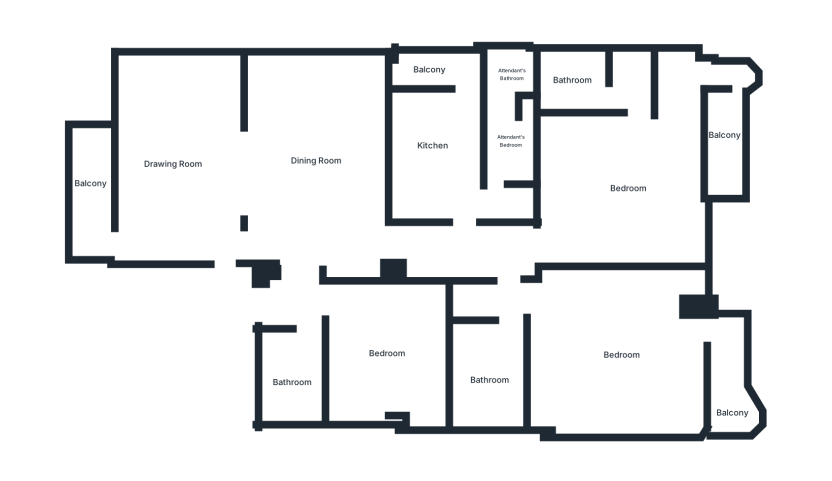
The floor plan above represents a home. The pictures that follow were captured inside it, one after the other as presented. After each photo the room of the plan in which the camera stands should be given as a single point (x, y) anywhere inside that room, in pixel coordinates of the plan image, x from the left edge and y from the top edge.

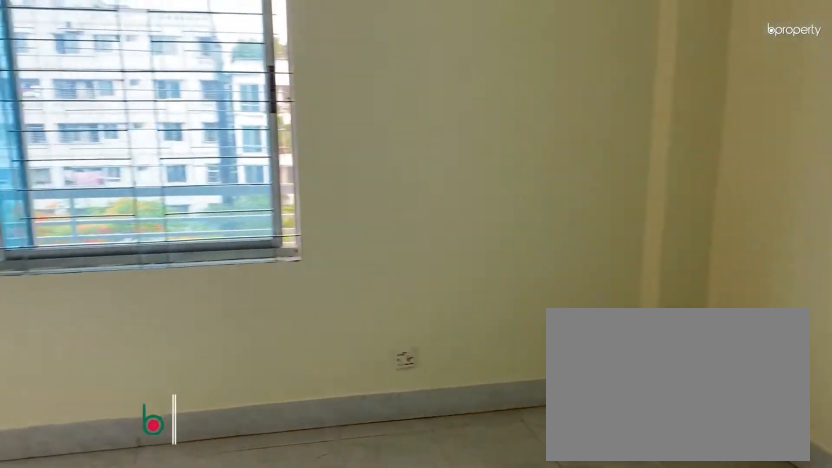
(184, 156)
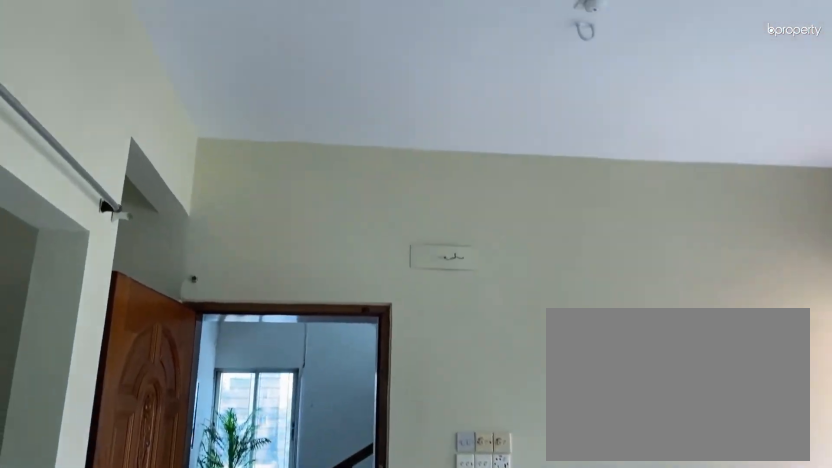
(184, 156)
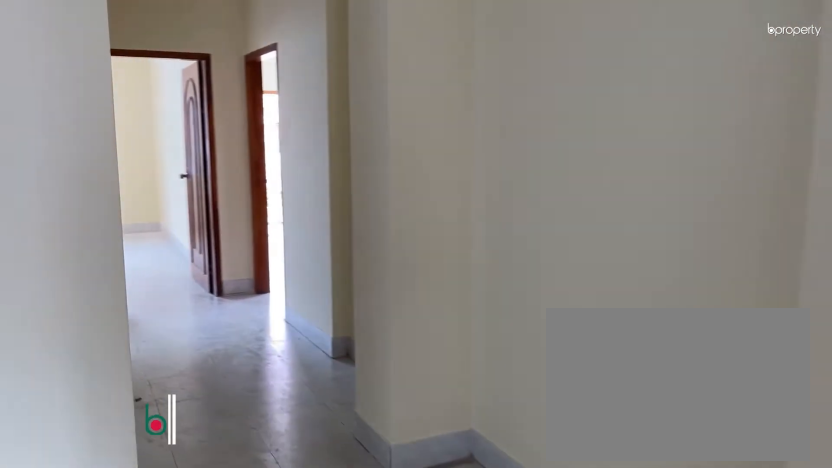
(319, 159)
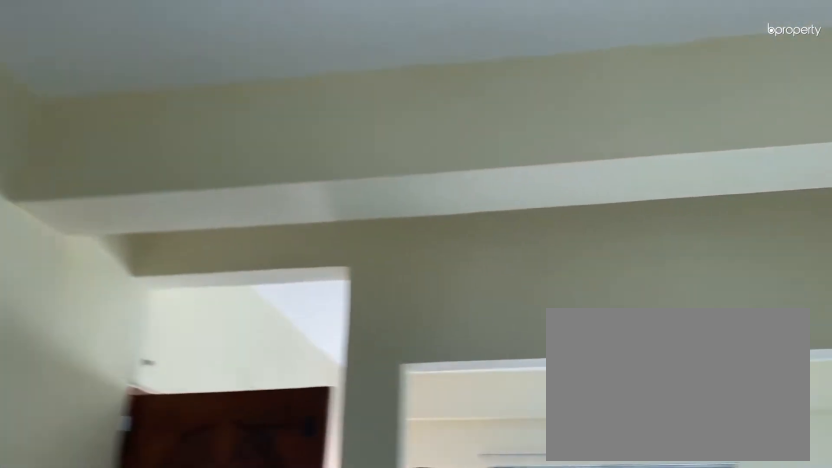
(319, 159)
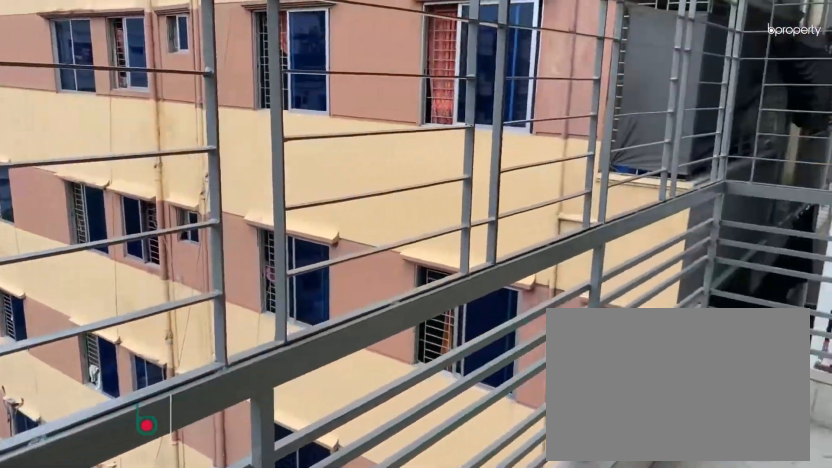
(92, 185)
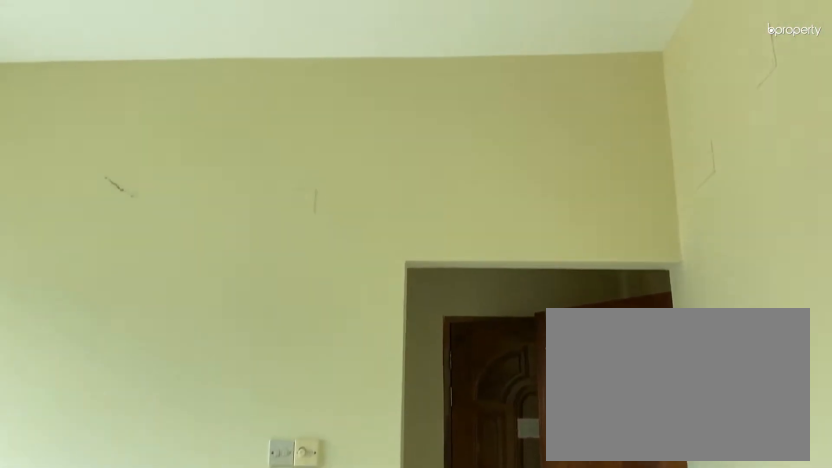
(386, 353)
